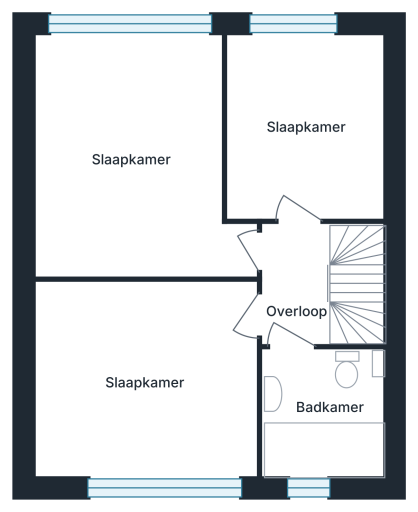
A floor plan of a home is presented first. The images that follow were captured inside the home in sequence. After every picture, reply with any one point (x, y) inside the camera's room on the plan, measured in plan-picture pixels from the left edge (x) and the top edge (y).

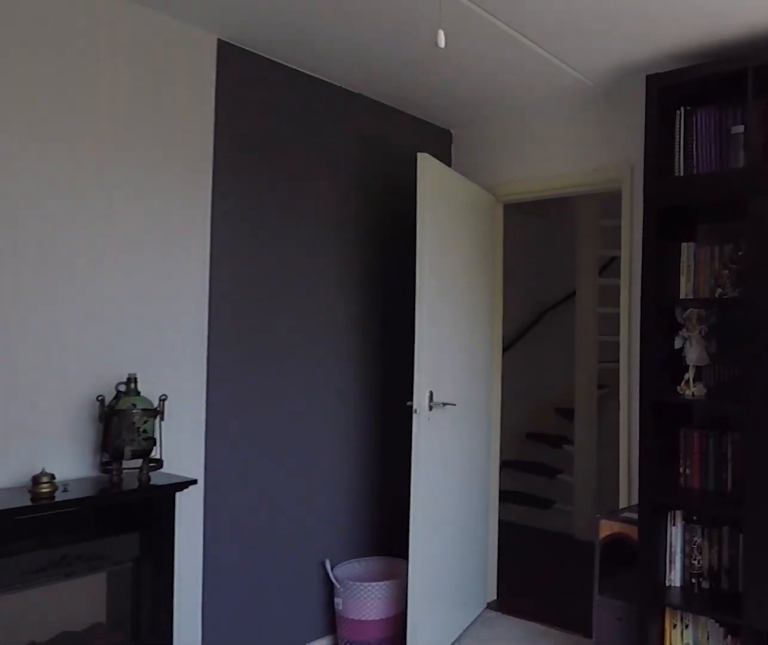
(143, 394)
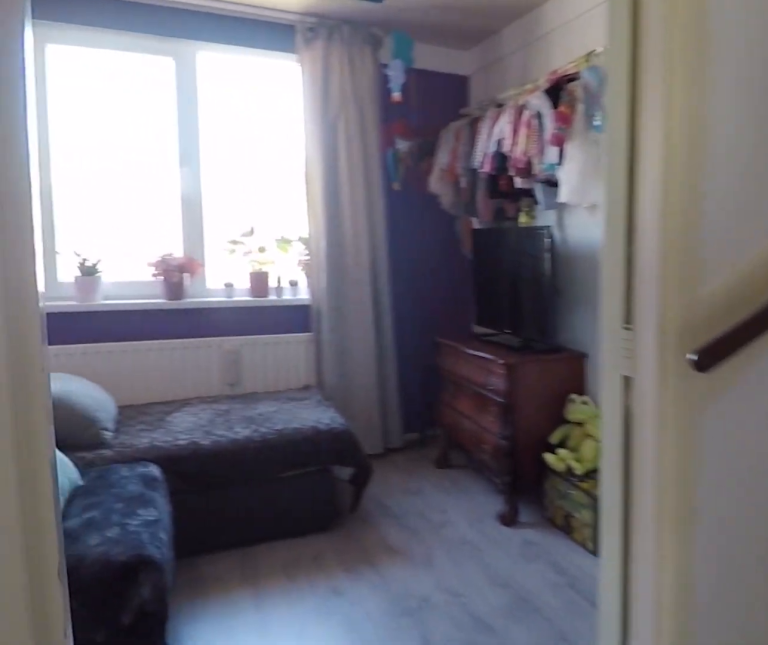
(295, 283)
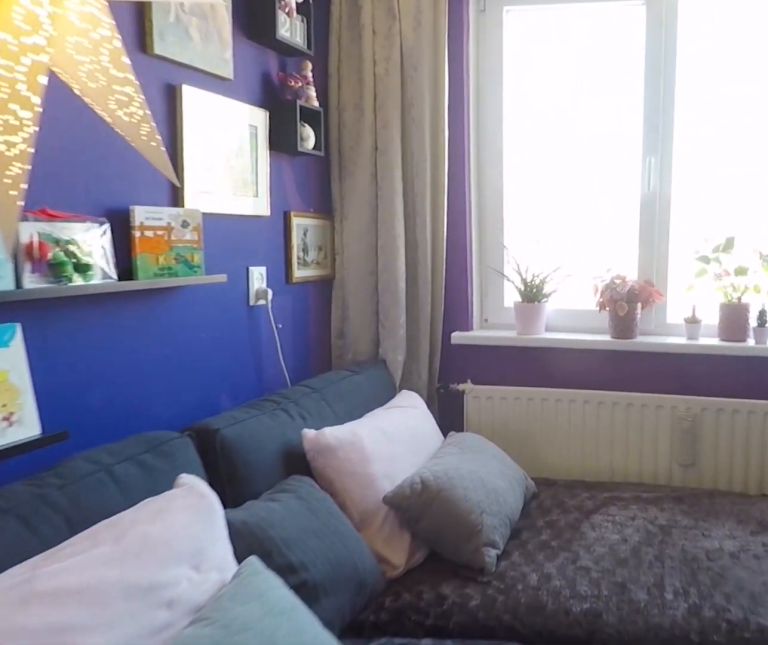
(306, 125)
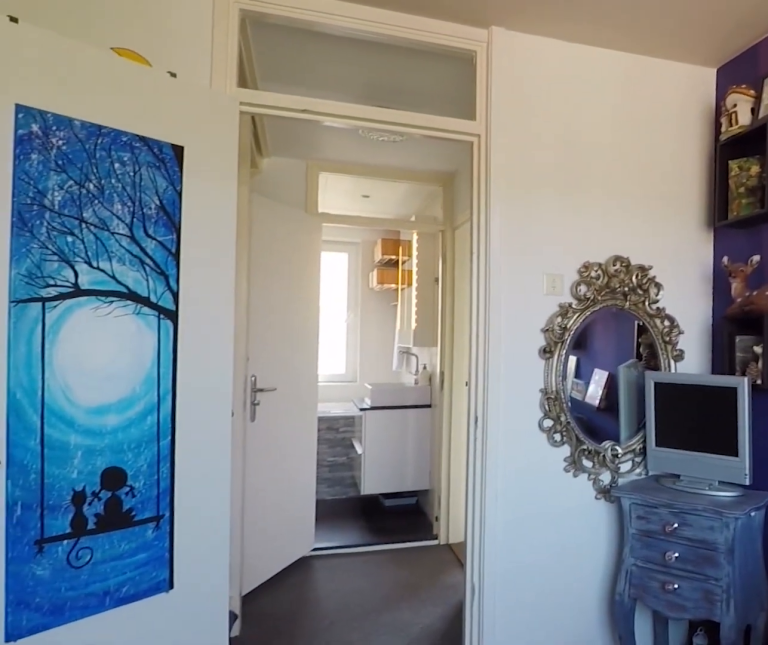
(306, 125)
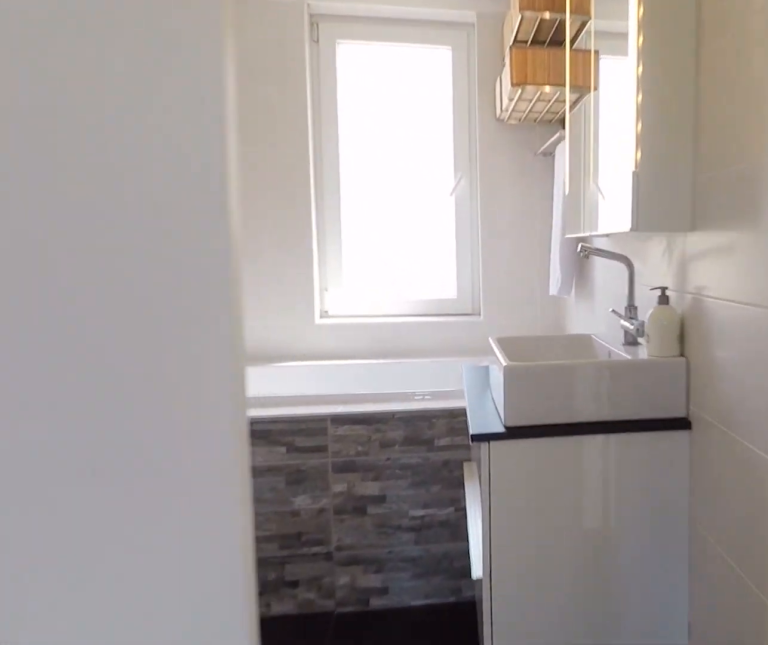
(295, 284)
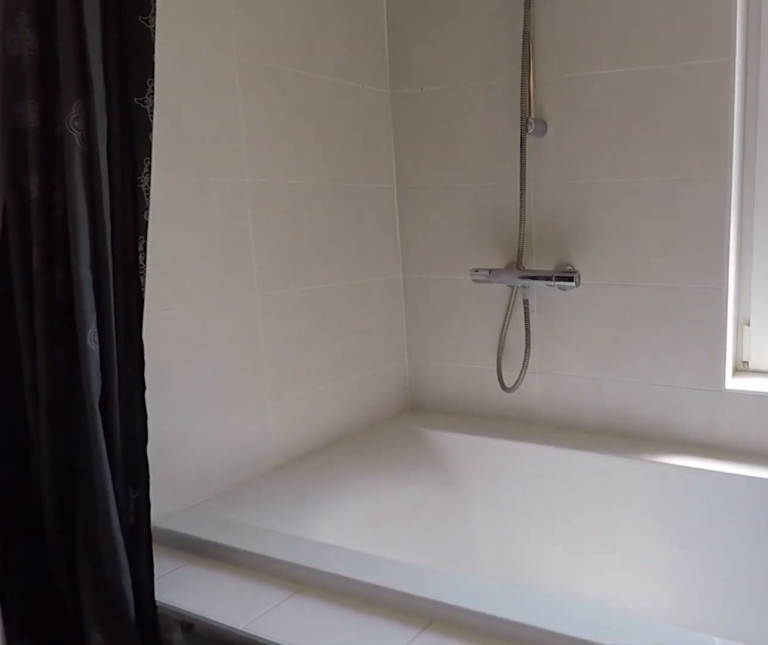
(323, 414)
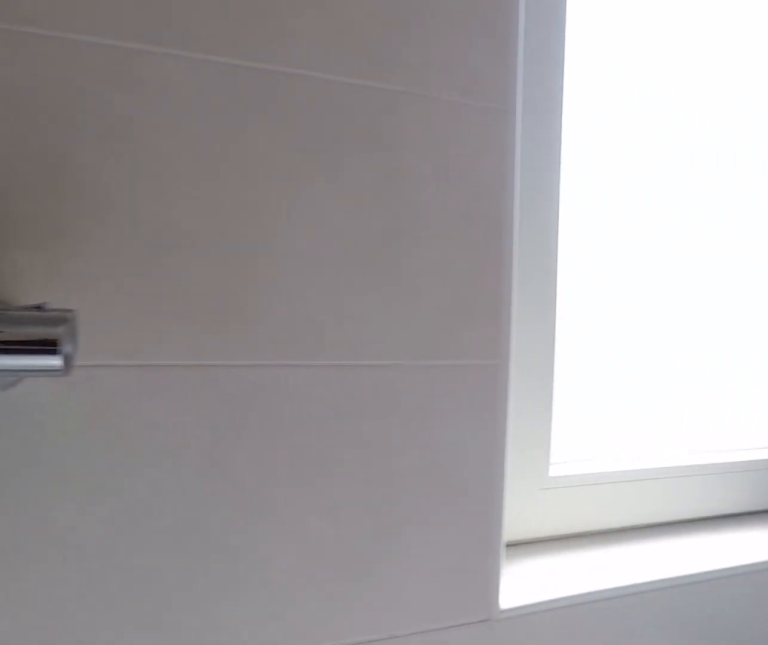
(323, 414)
